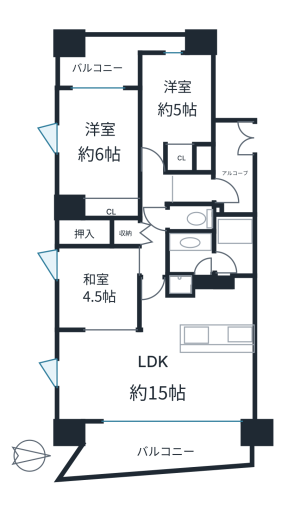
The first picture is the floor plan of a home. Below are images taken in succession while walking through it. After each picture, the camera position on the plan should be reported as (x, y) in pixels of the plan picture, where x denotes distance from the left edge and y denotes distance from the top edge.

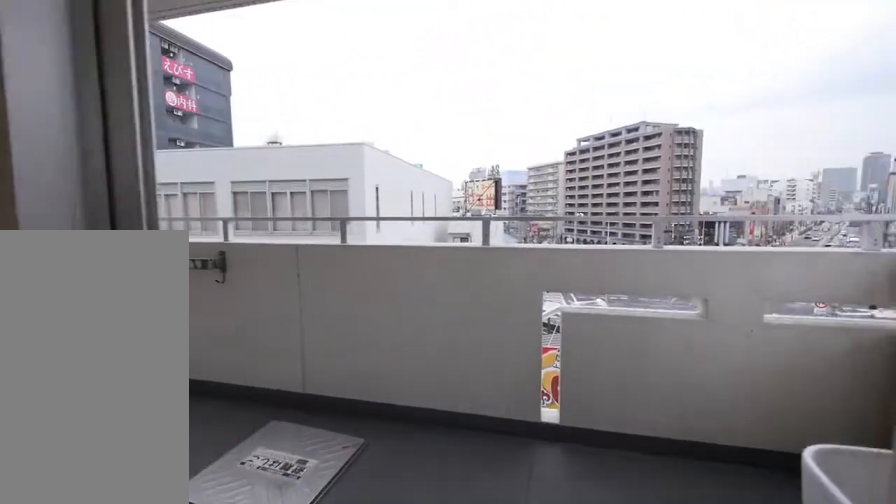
(99, 449)
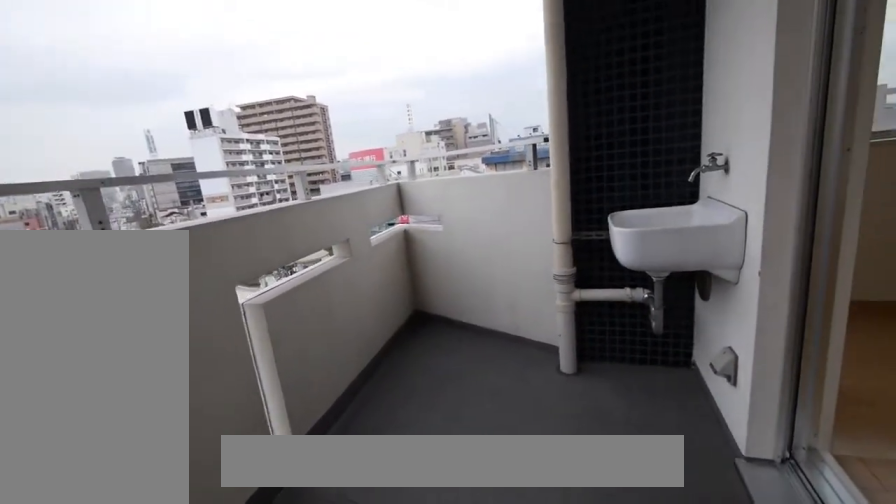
(100, 449)
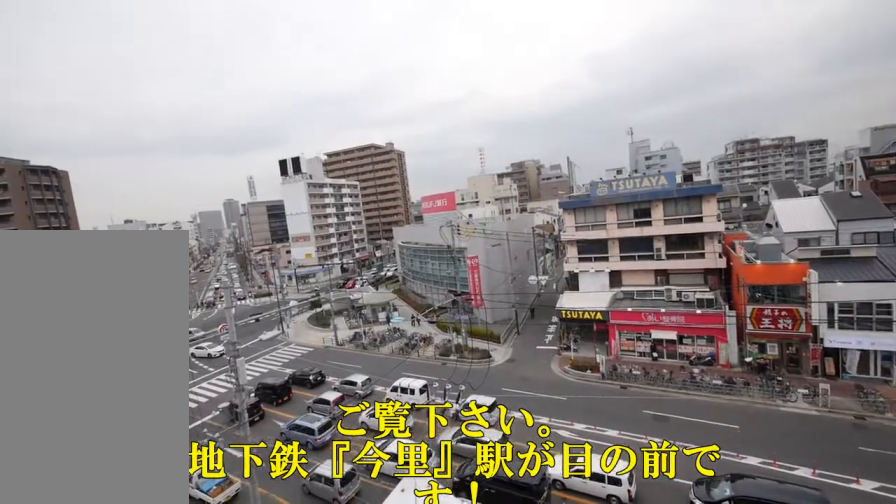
(100, 449)
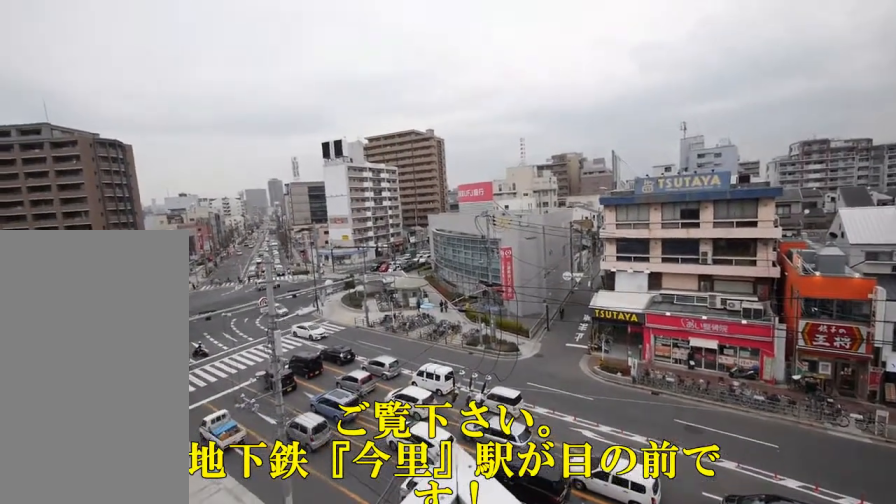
(99, 449)
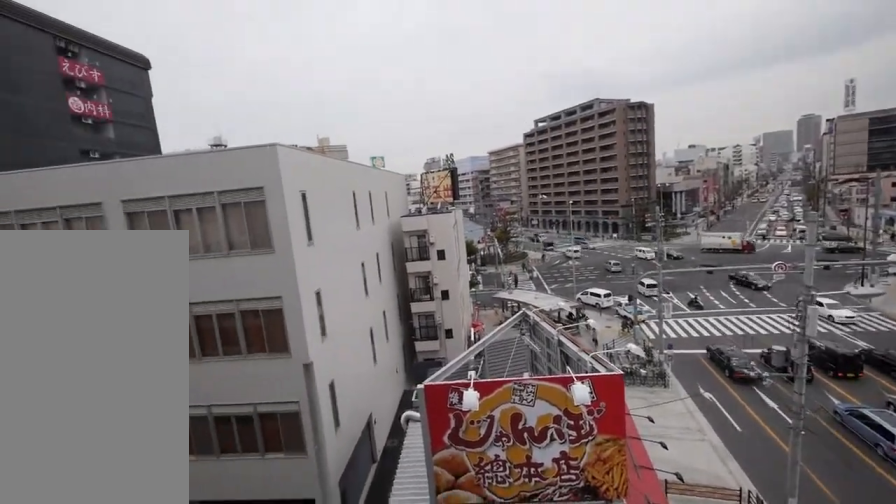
(100, 449)
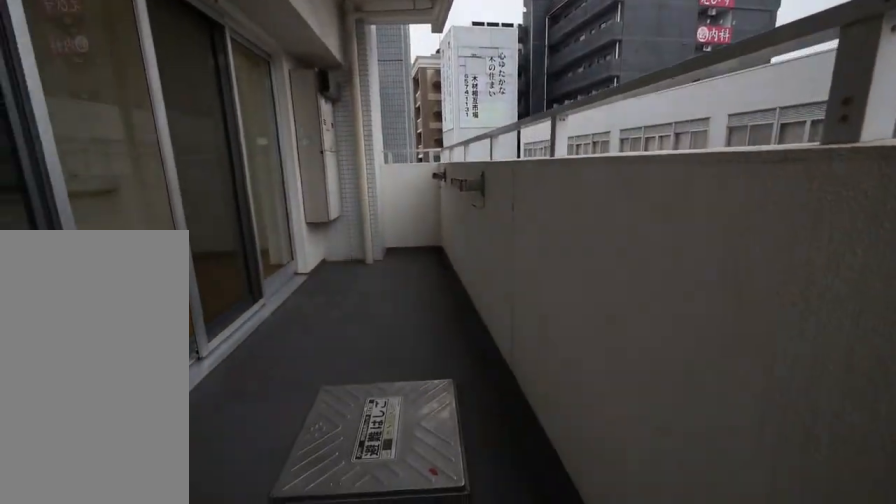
(100, 449)
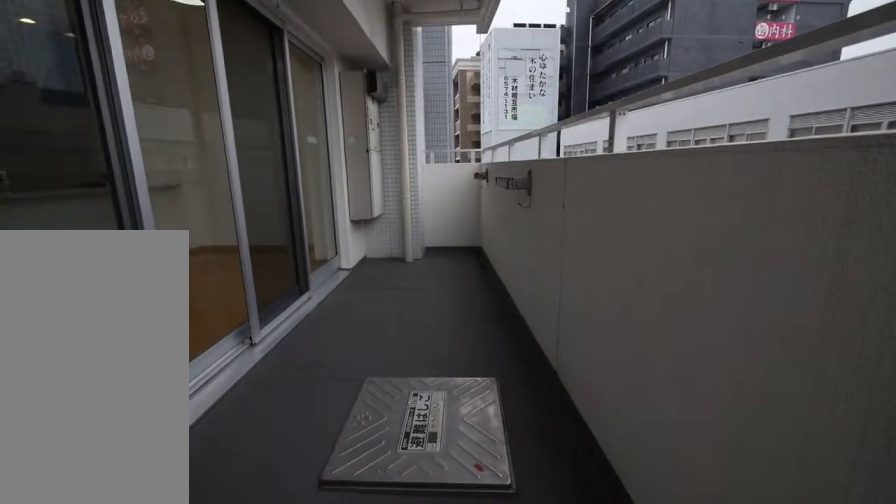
(99, 448)
